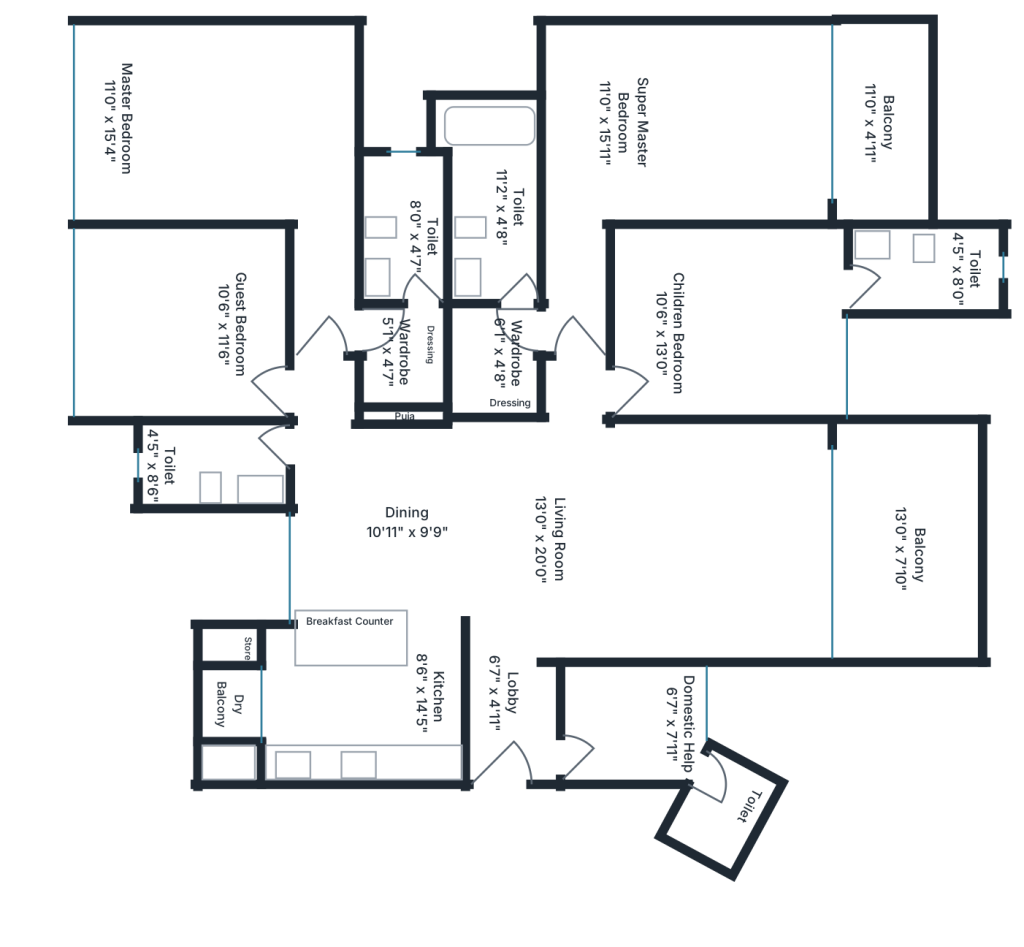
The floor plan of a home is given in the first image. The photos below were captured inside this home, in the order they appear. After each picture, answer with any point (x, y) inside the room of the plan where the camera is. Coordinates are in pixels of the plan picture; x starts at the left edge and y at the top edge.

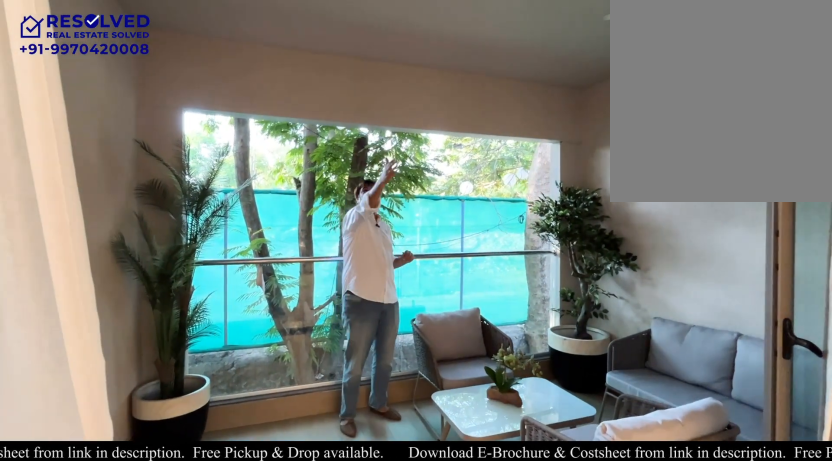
(907, 541)
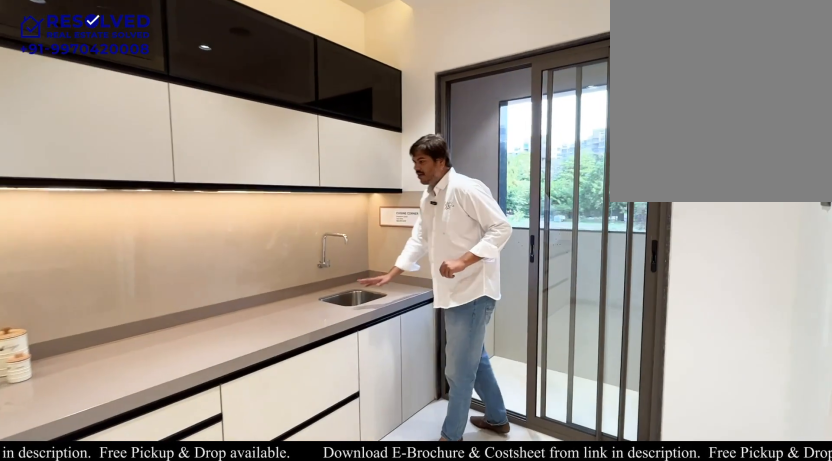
(364, 704)
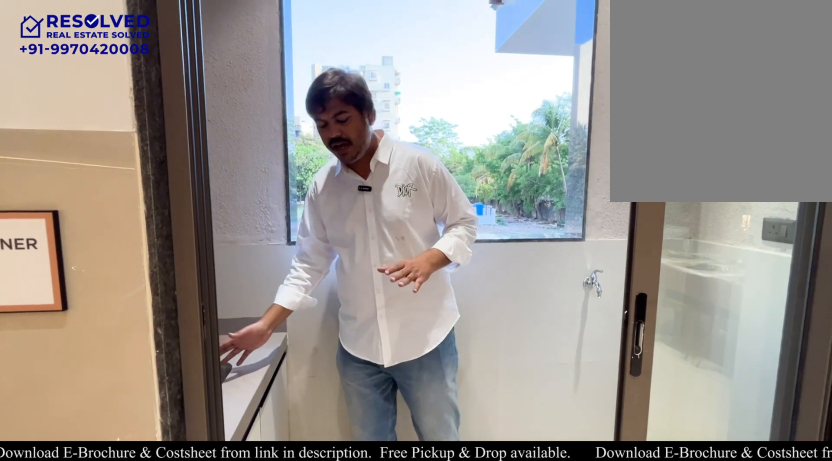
(230, 708)
